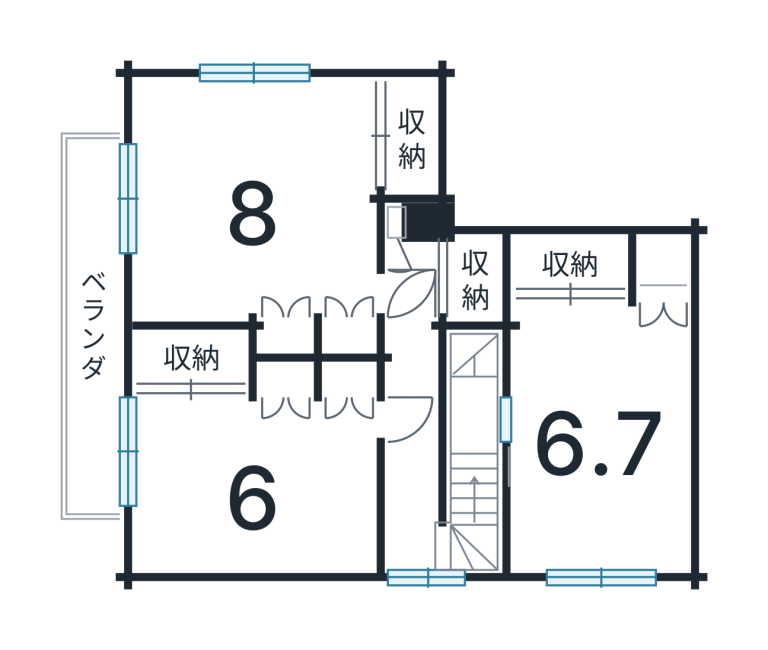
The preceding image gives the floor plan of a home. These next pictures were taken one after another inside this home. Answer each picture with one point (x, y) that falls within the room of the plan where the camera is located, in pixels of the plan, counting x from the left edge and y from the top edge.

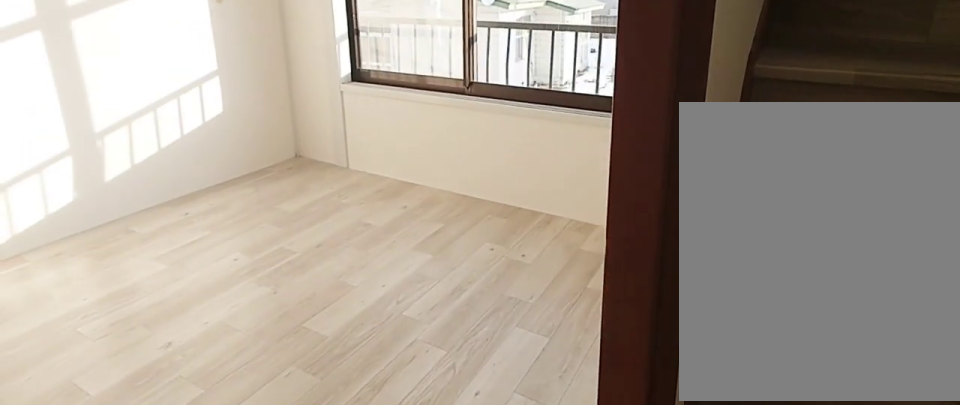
(607, 409)
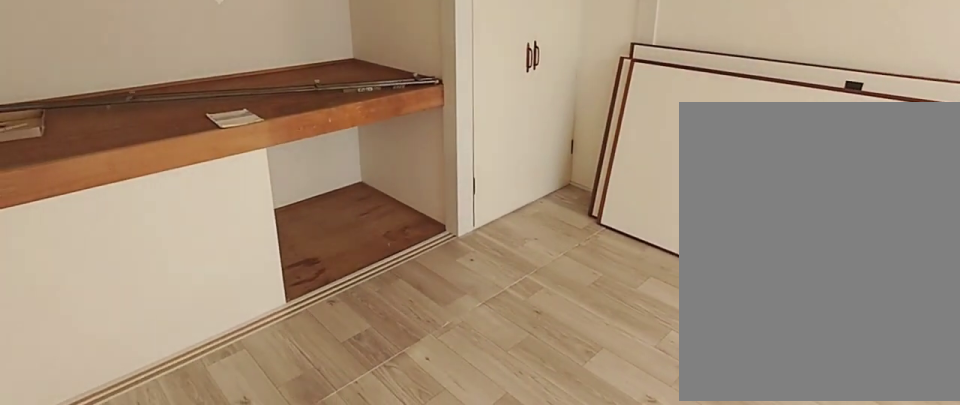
(607, 409)
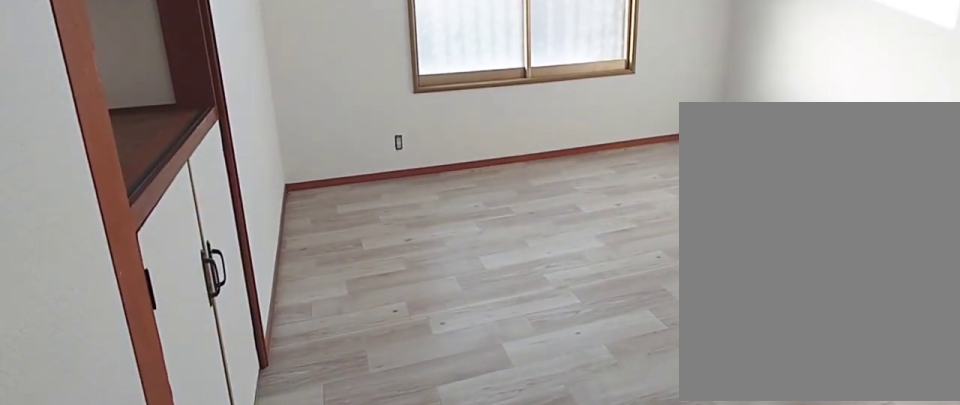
(253, 184)
